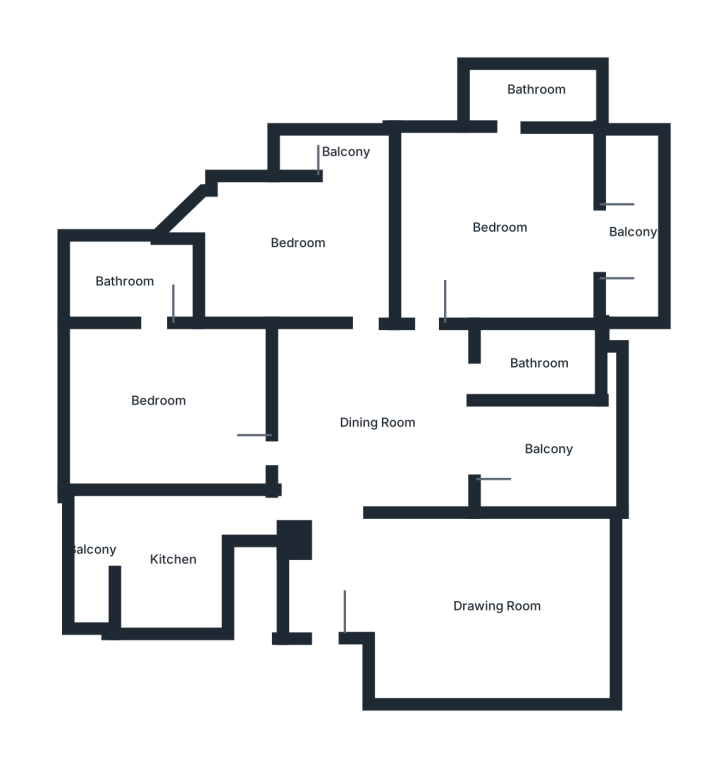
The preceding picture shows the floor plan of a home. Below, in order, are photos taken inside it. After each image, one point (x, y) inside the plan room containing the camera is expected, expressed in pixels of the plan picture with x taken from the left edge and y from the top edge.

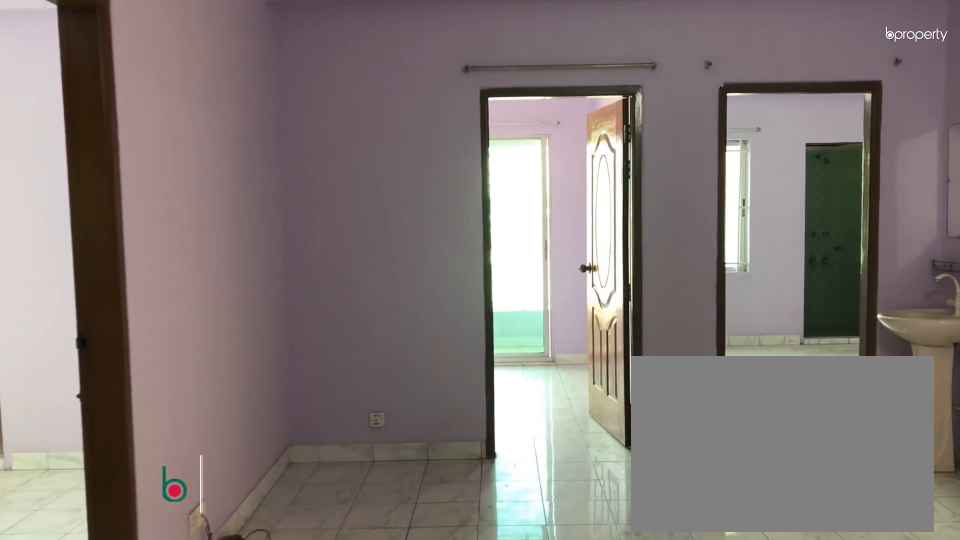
(380, 425)
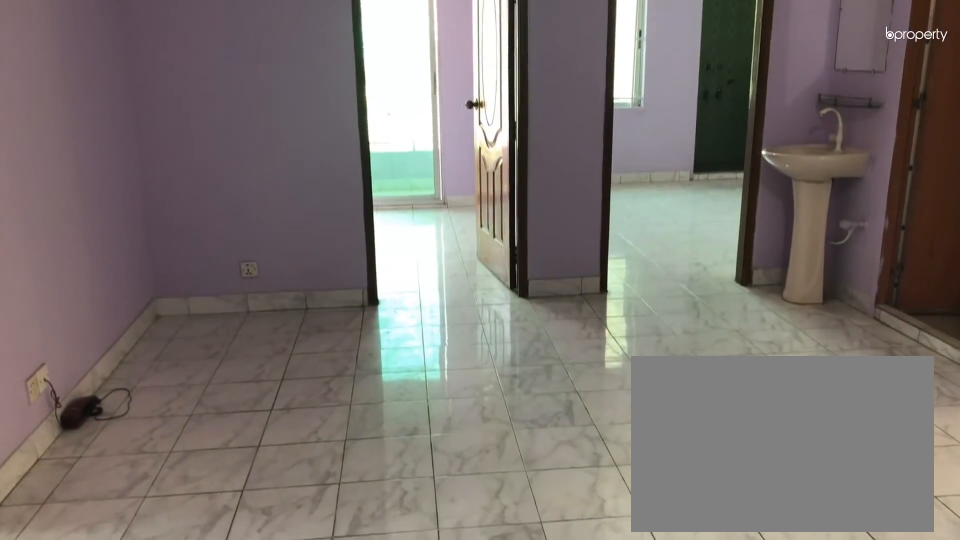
(379, 425)
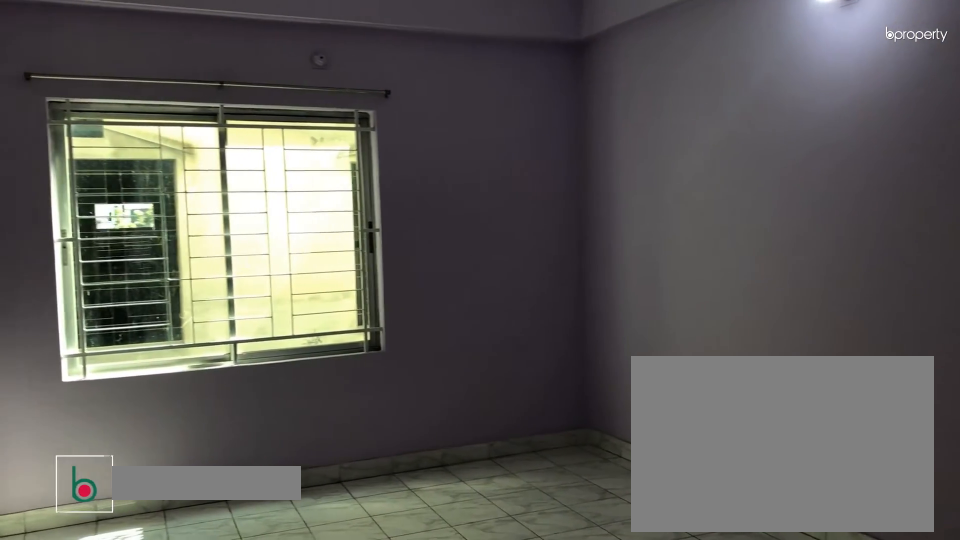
(495, 611)
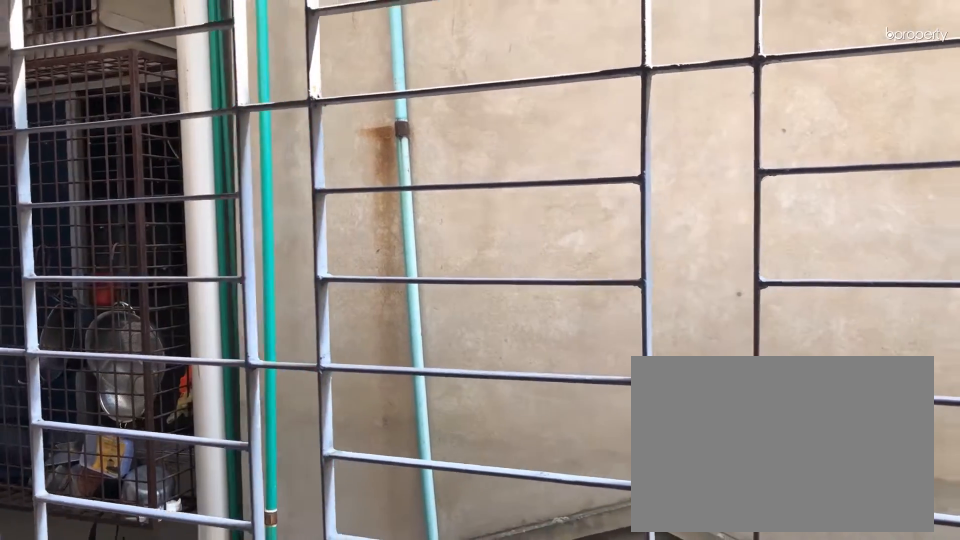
(555, 450)
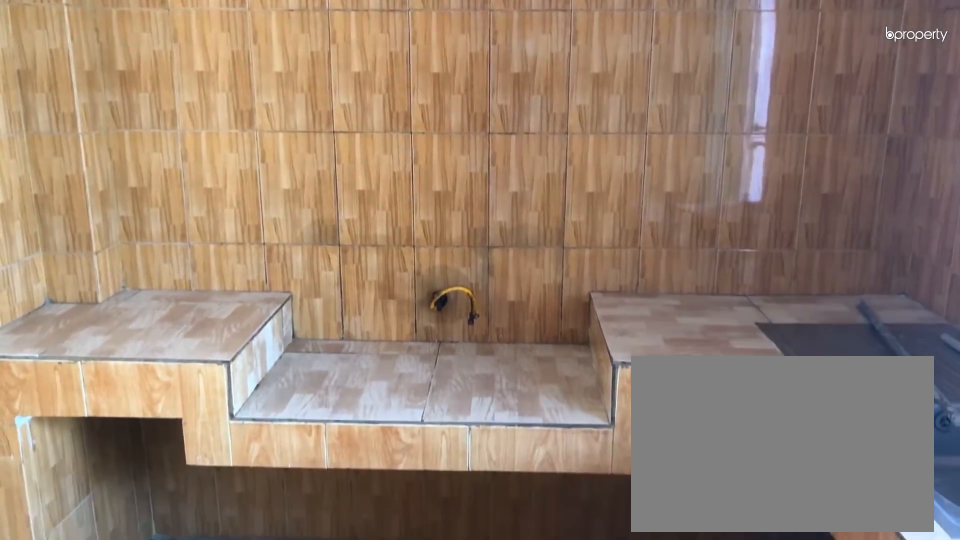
(168, 565)
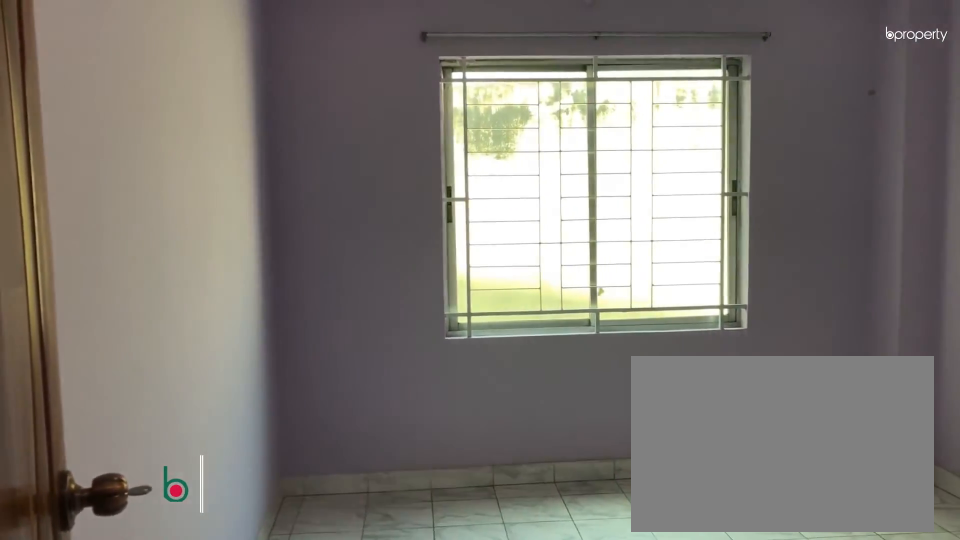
(158, 400)
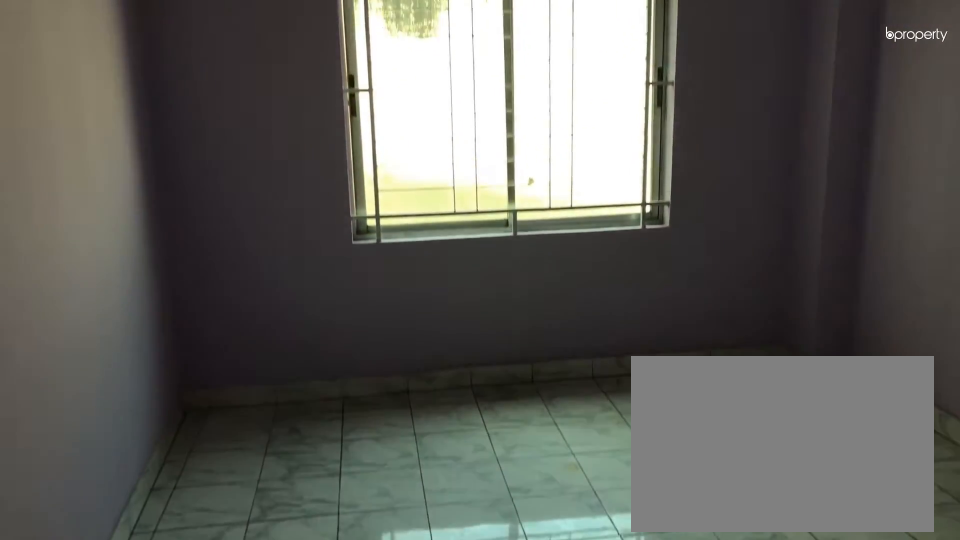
(158, 400)
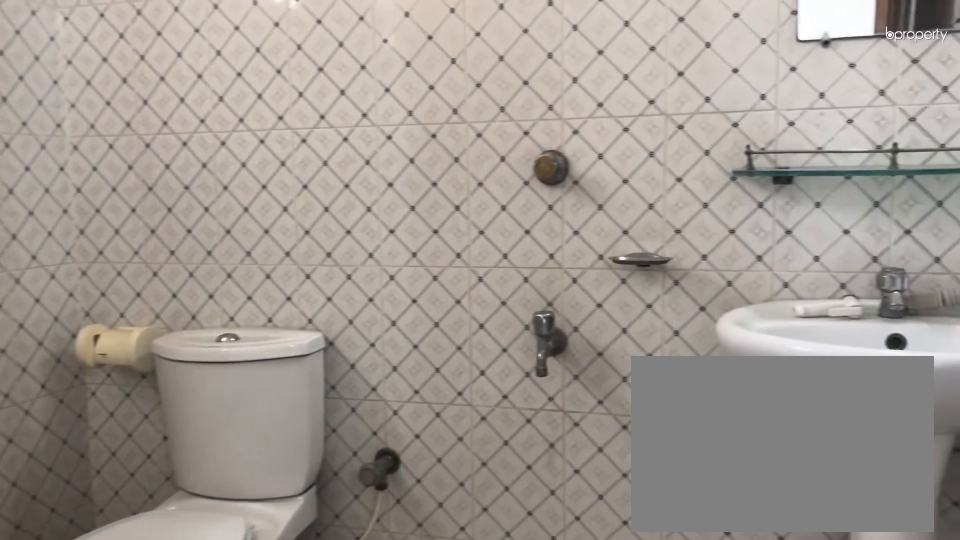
(123, 285)
